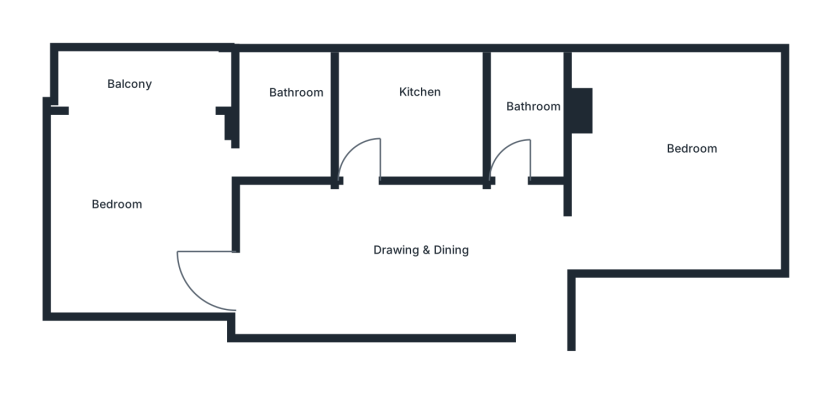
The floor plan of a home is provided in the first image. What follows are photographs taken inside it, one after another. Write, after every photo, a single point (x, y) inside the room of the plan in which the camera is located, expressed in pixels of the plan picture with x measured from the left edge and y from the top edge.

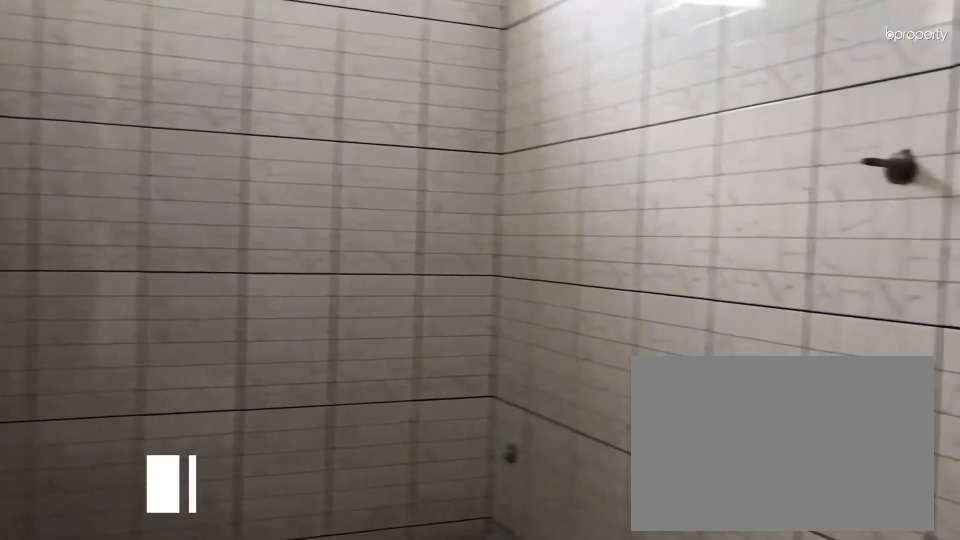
(518, 125)
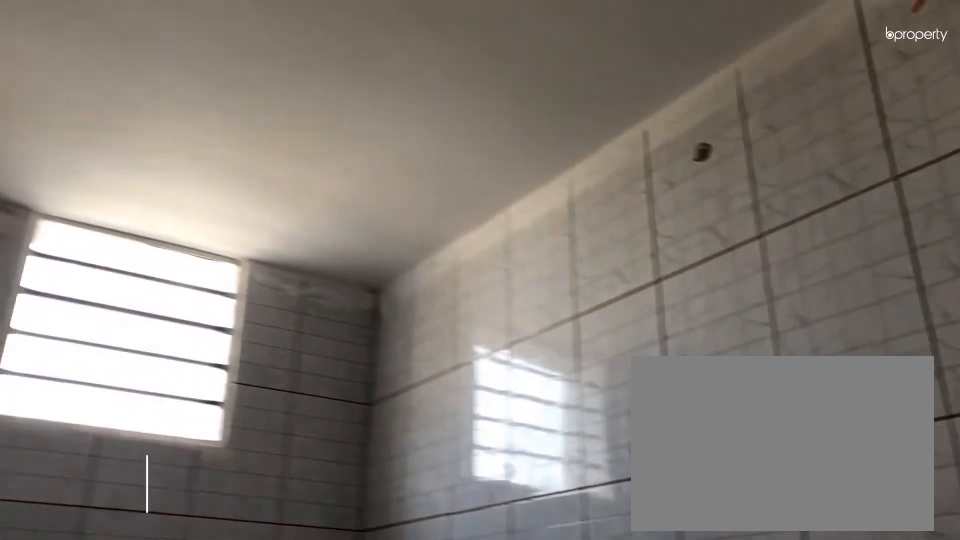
(518, 125)
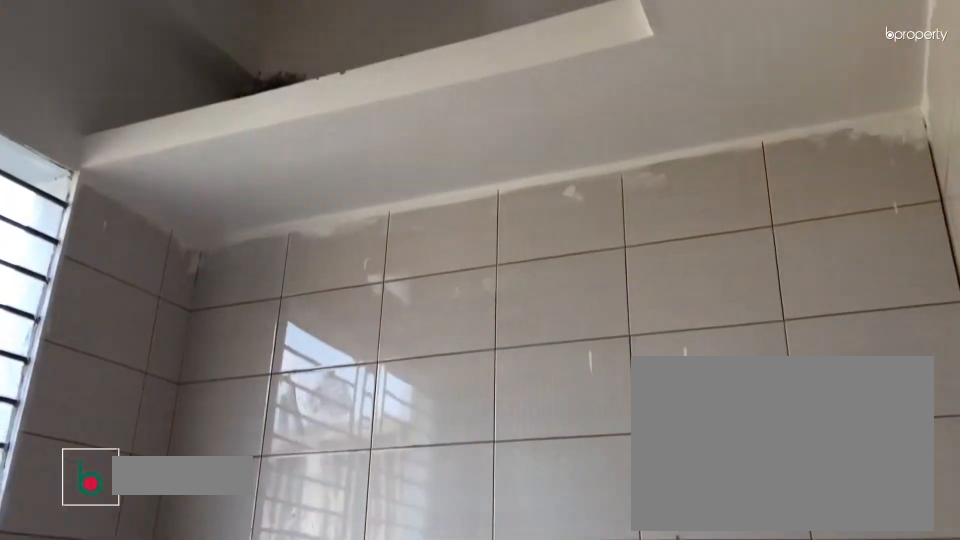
(407, 121)
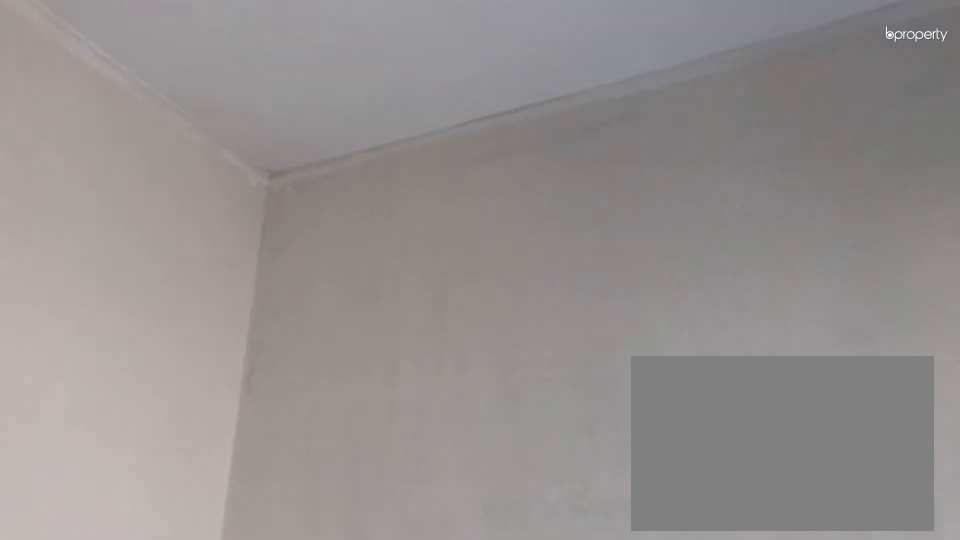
(147, 171)
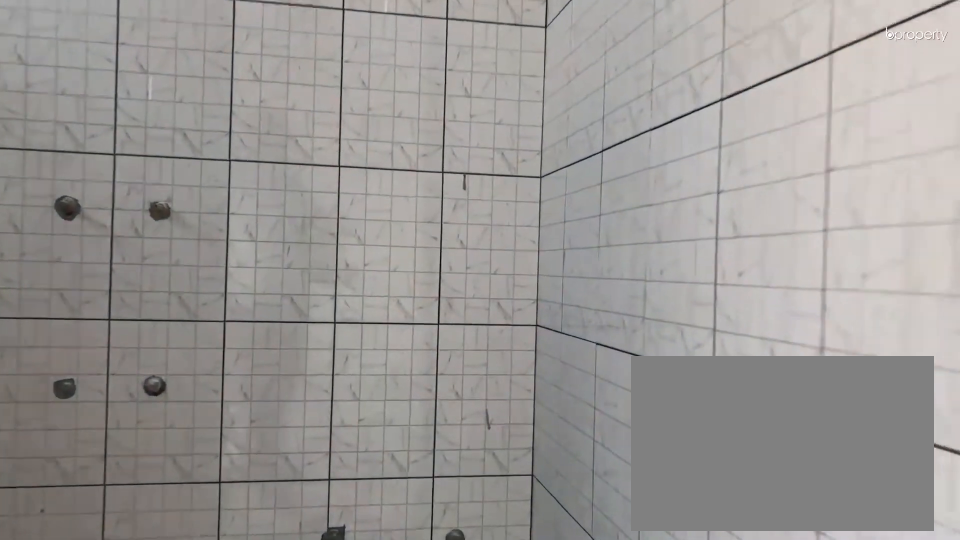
(294, 120)
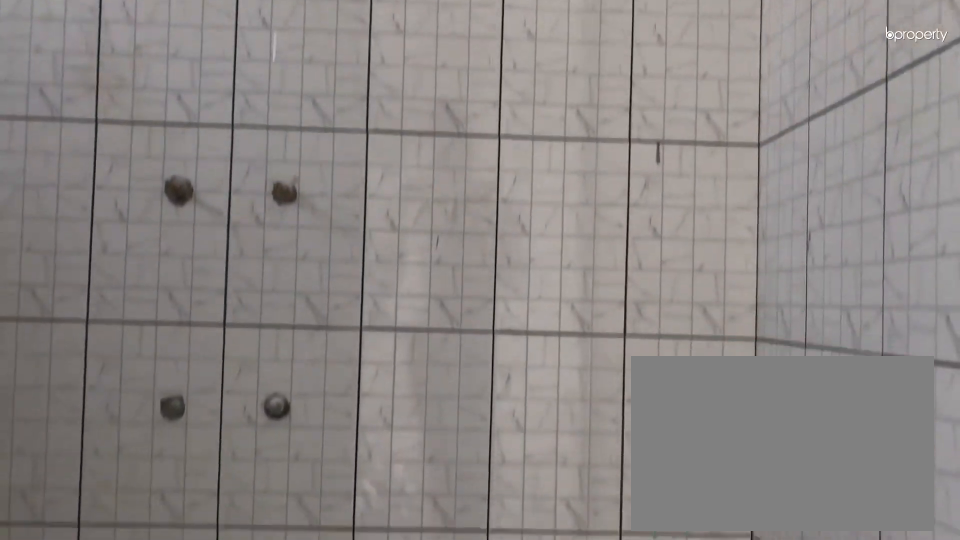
(294, 120)
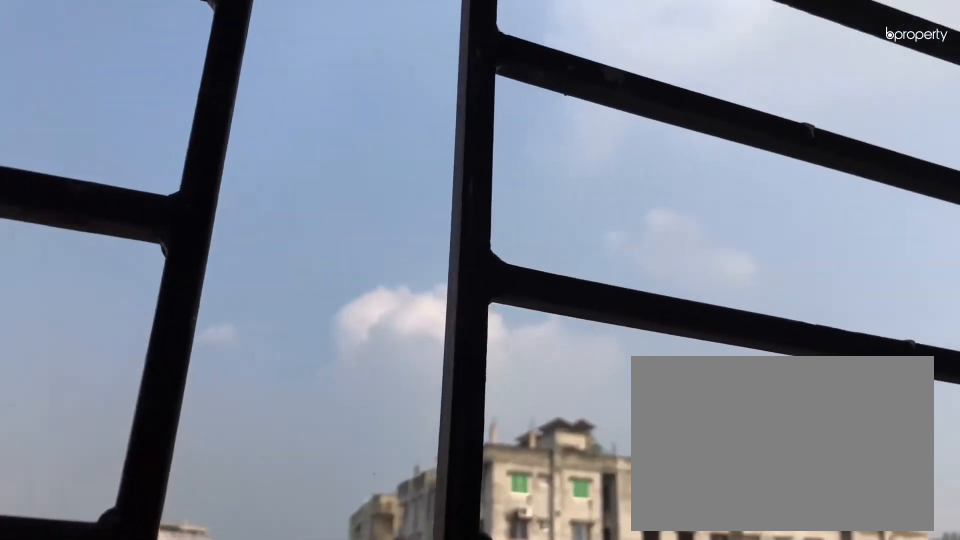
(144, 82)
